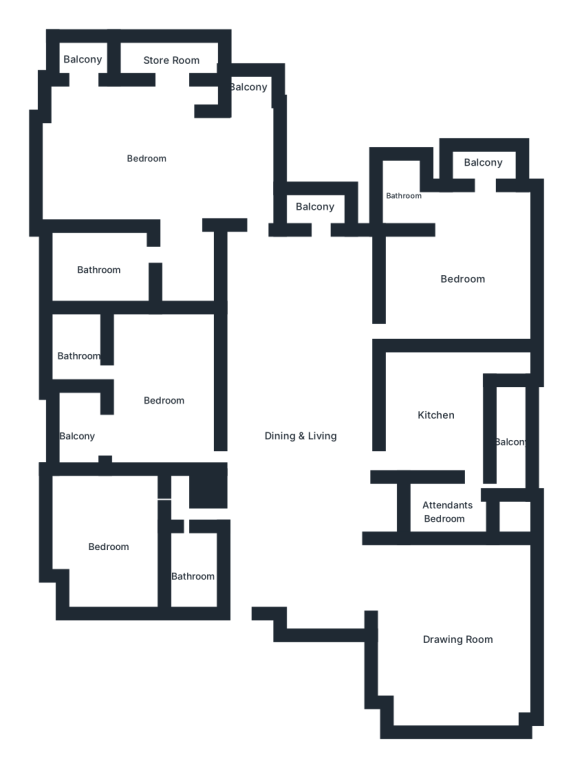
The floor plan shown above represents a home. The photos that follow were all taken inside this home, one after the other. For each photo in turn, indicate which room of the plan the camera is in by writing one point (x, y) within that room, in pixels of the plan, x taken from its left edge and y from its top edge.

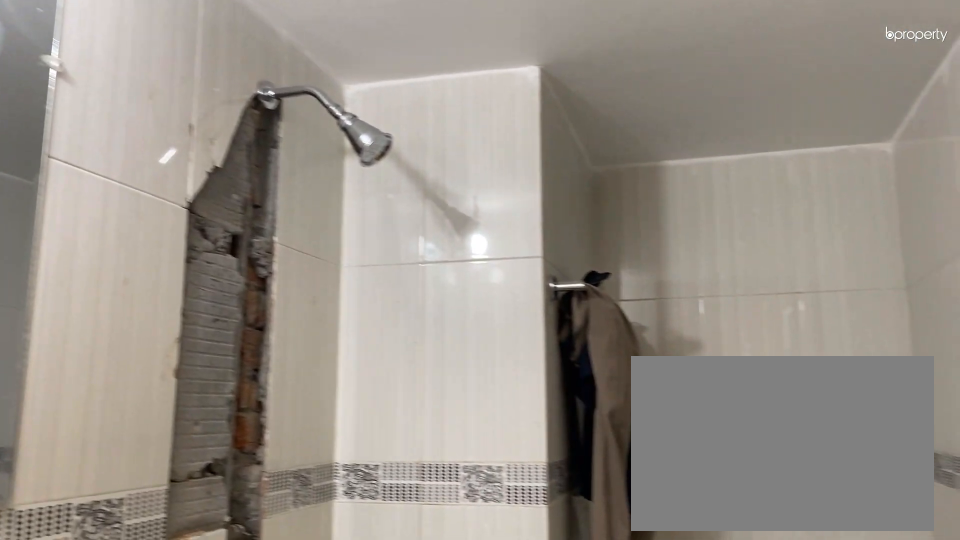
(192, 576)
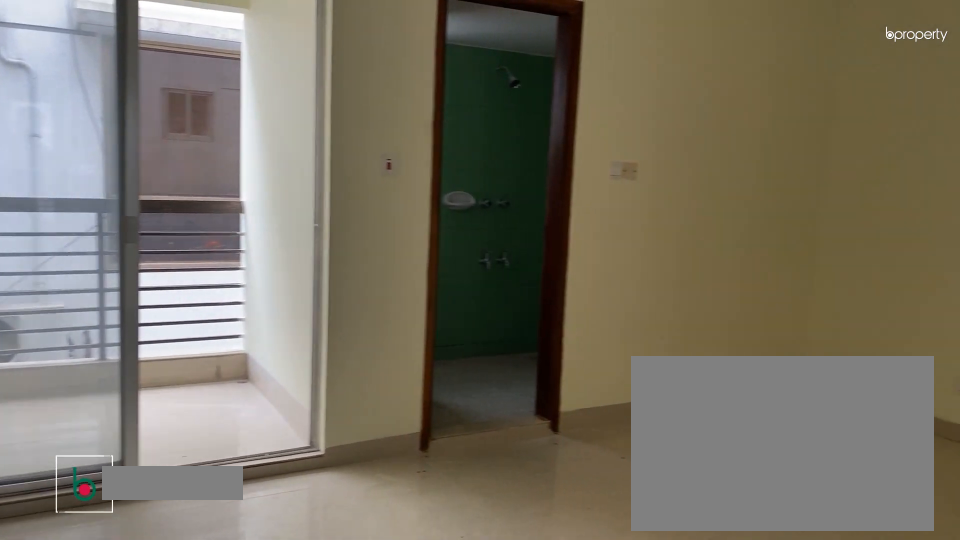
(165, 399)
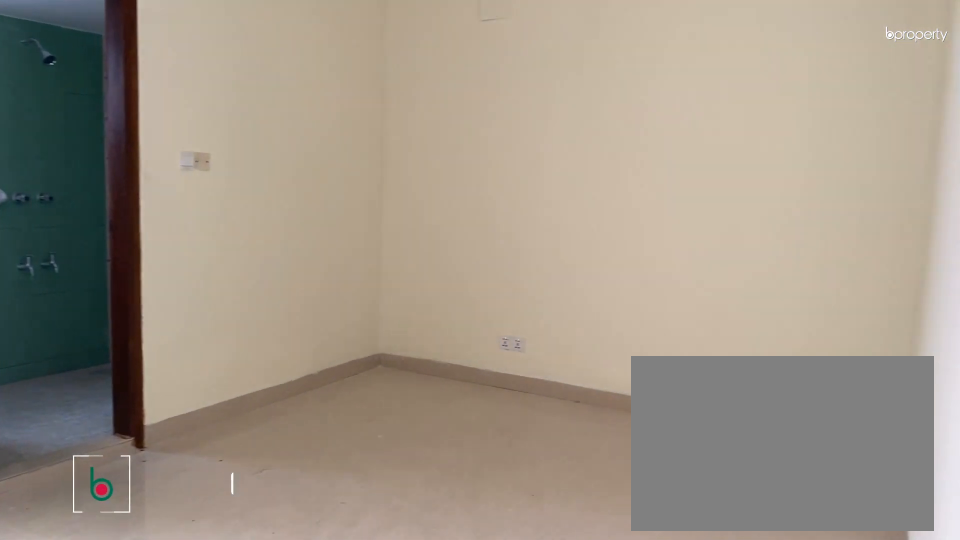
(165, 399)
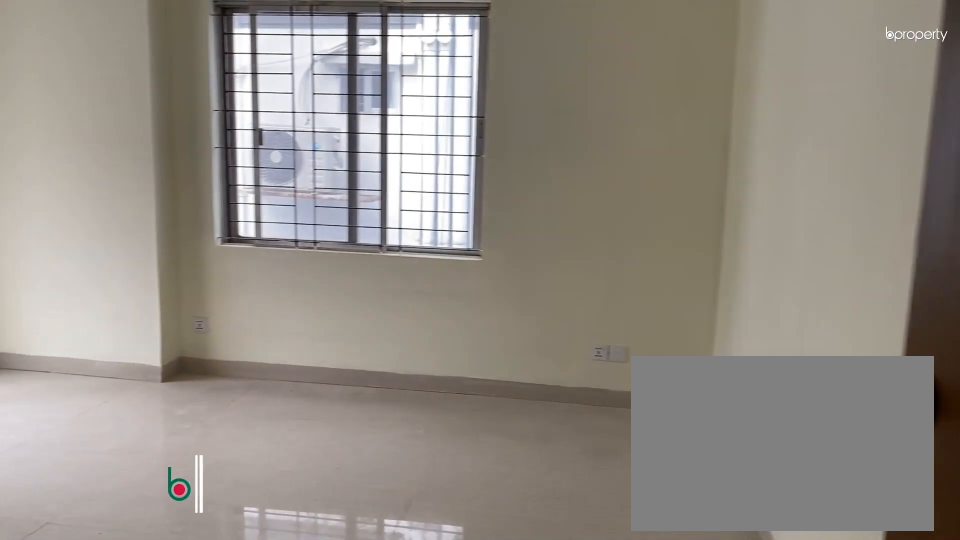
(464, 278)
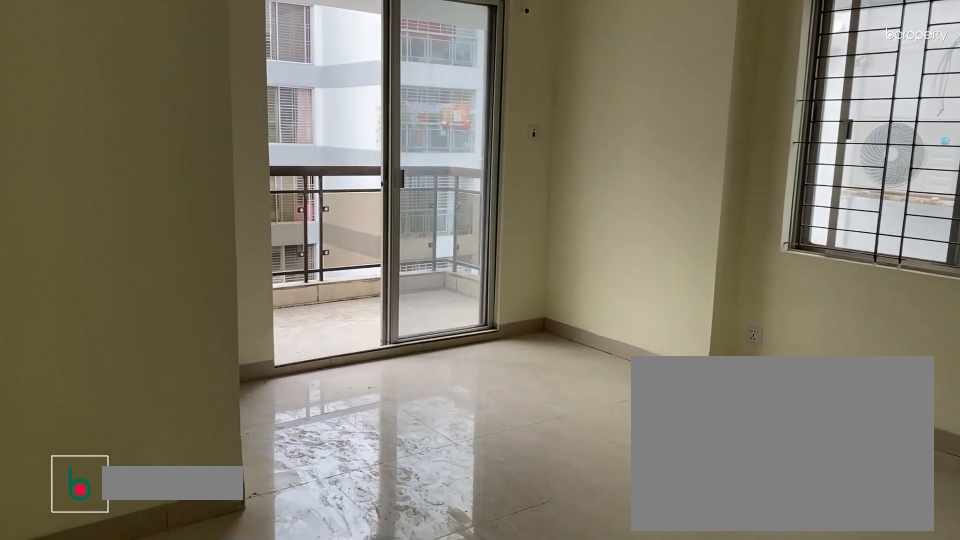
(464, 278)
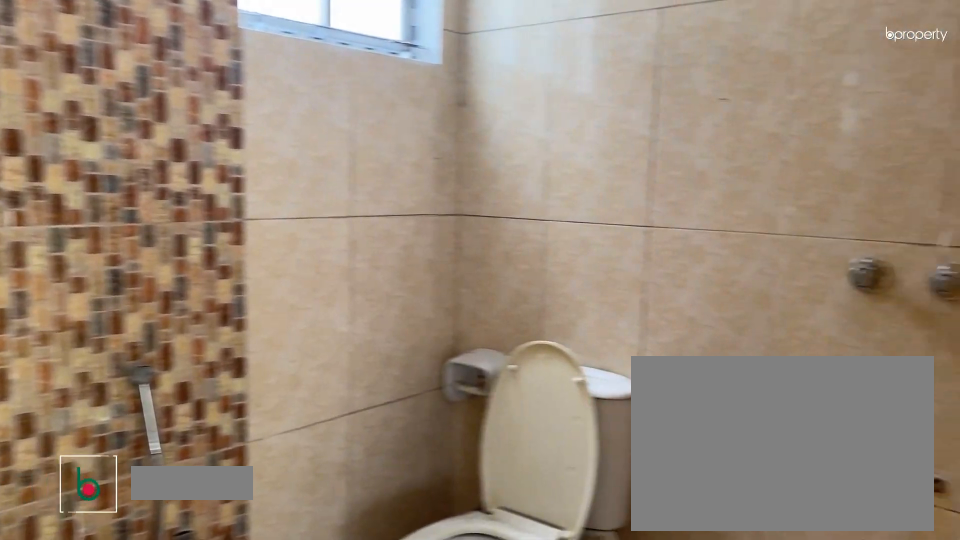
(401, 197)
